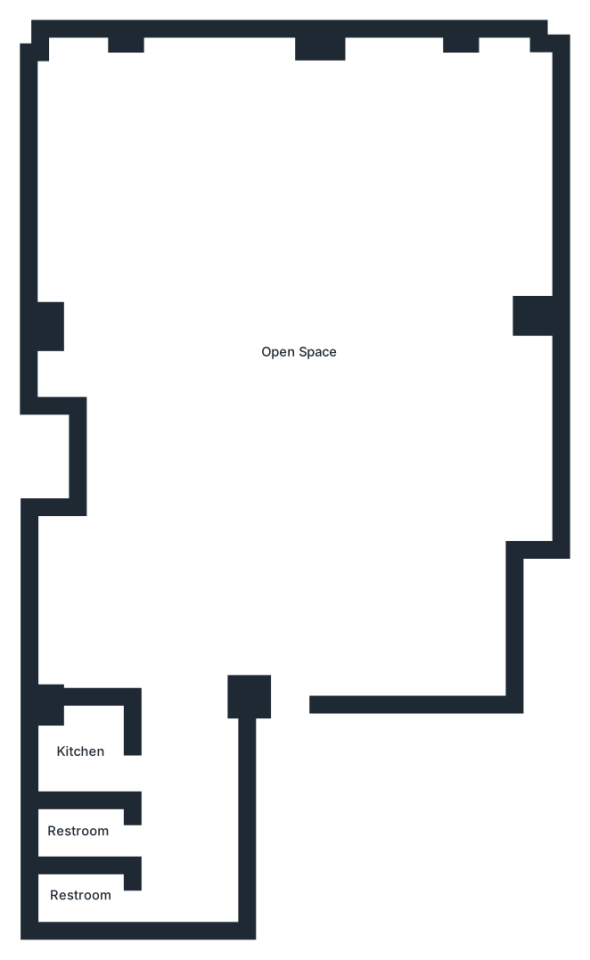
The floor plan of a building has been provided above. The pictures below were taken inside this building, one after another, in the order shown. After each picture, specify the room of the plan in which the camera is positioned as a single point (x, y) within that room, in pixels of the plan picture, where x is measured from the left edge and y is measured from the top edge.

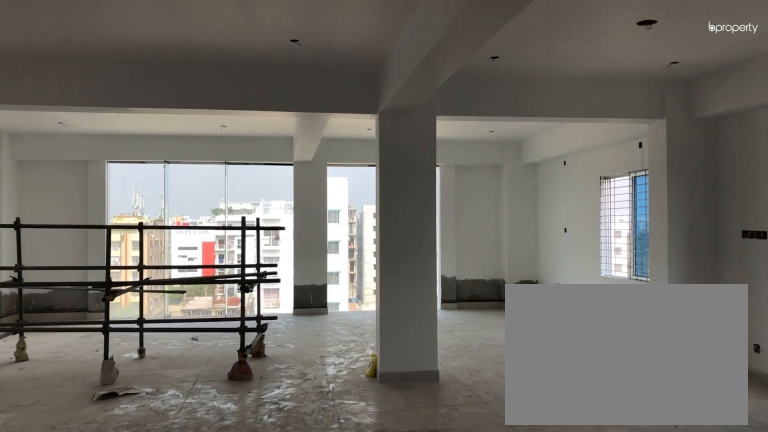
(291, 542)
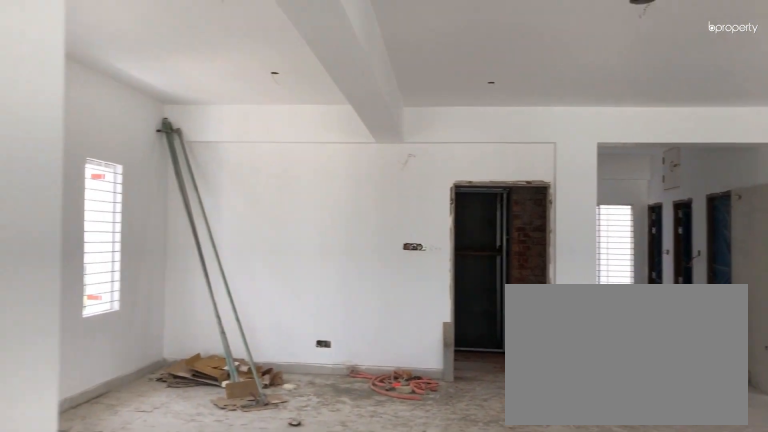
(297, 357)
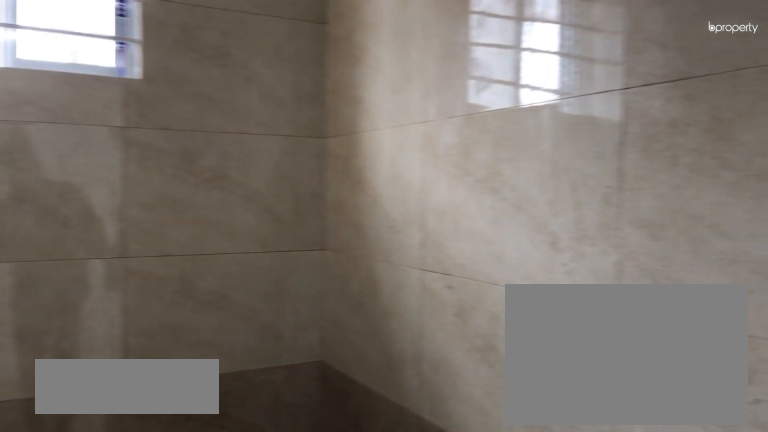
(80, 831)
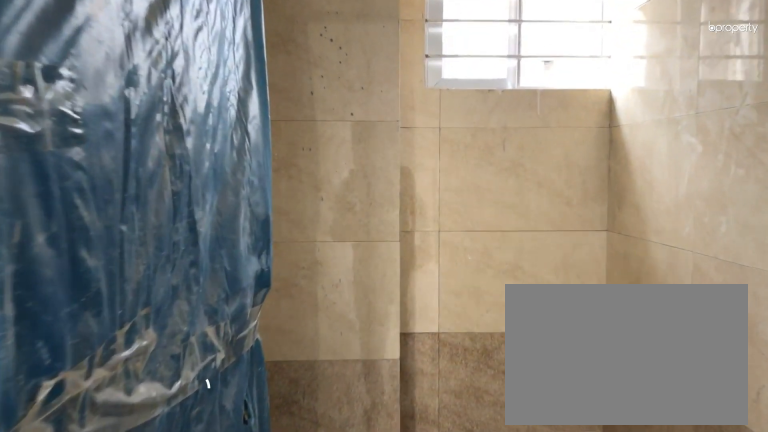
(79, 897)
